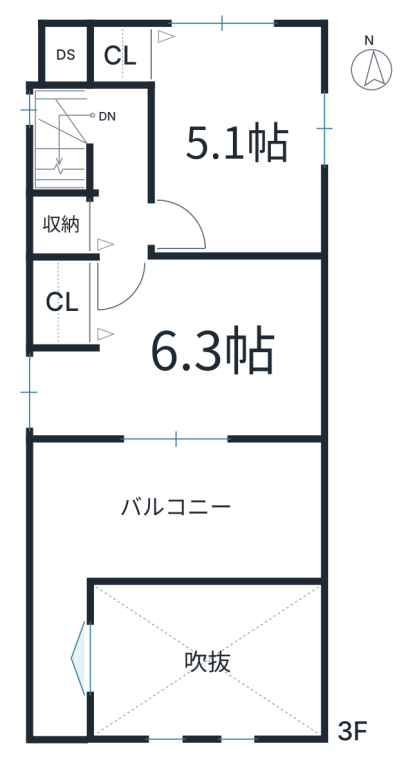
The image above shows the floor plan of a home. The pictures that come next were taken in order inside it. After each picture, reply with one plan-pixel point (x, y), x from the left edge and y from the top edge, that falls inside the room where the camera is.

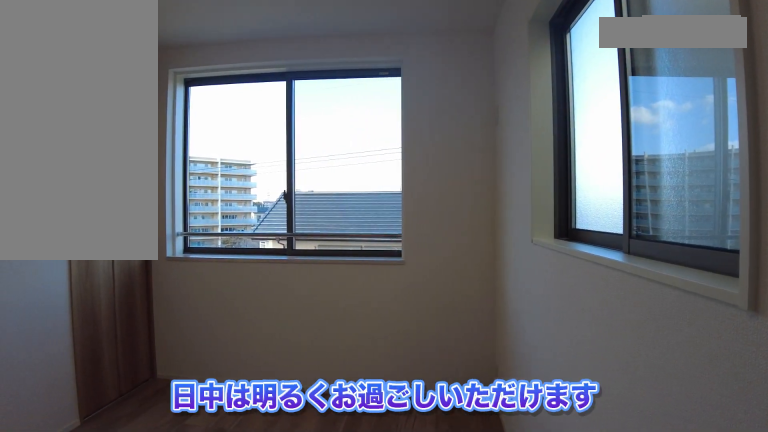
(249, 137)
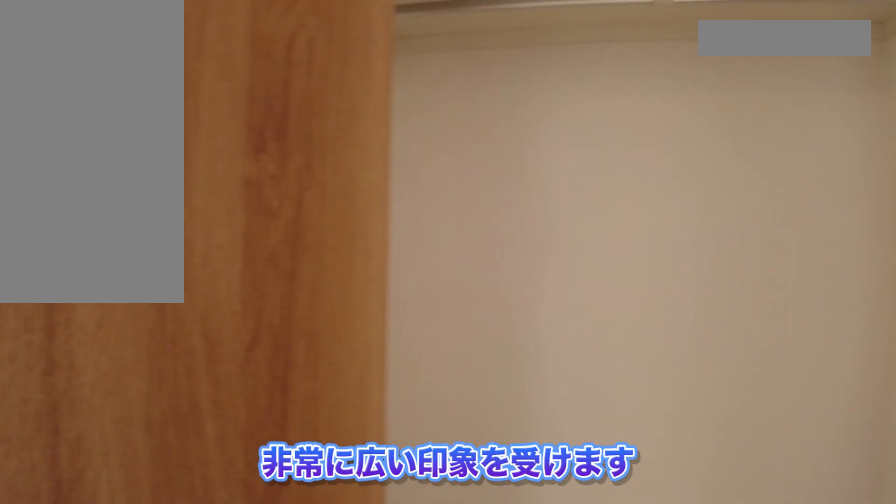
(194, 351)
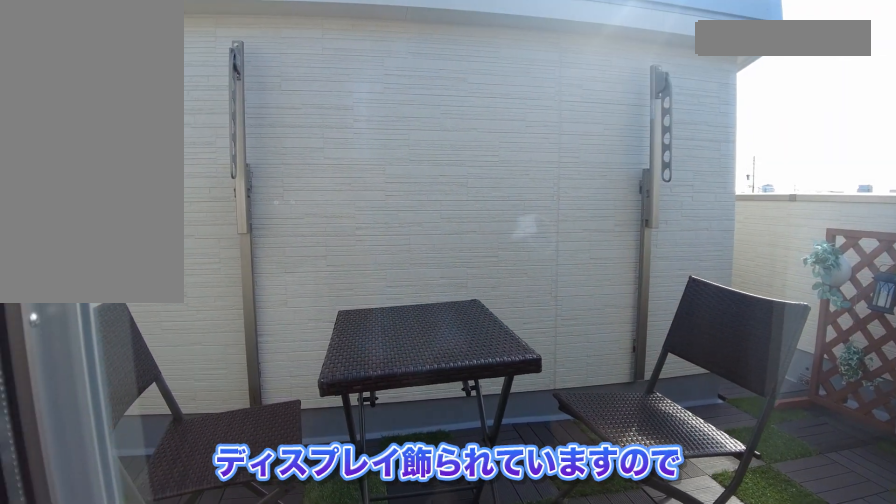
(180, 506)
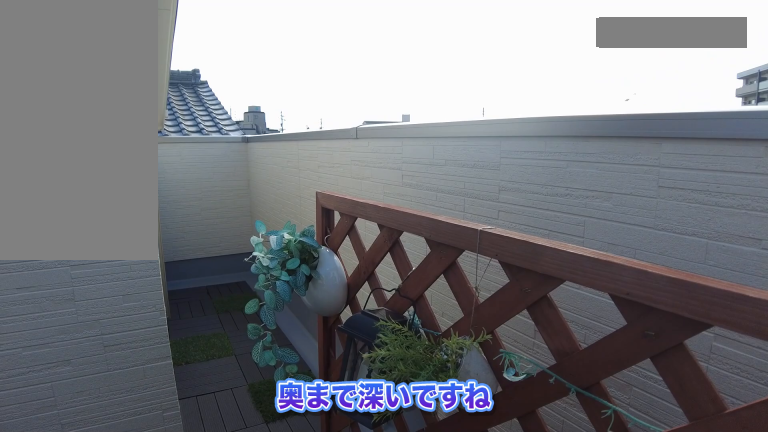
(180, 505)
